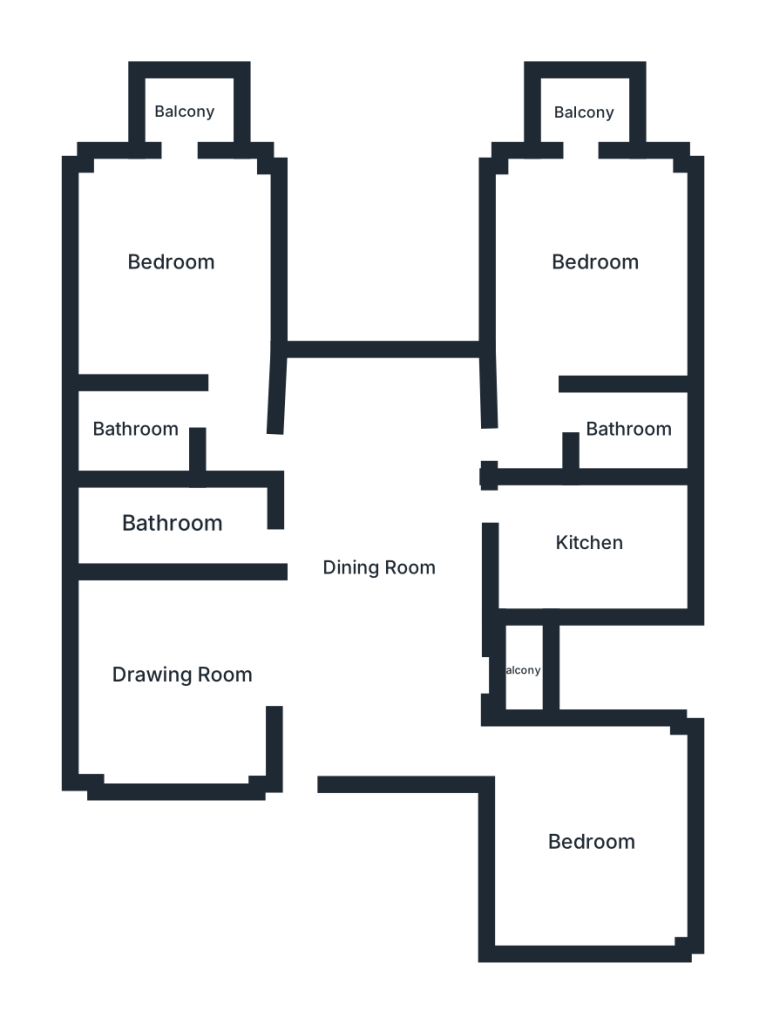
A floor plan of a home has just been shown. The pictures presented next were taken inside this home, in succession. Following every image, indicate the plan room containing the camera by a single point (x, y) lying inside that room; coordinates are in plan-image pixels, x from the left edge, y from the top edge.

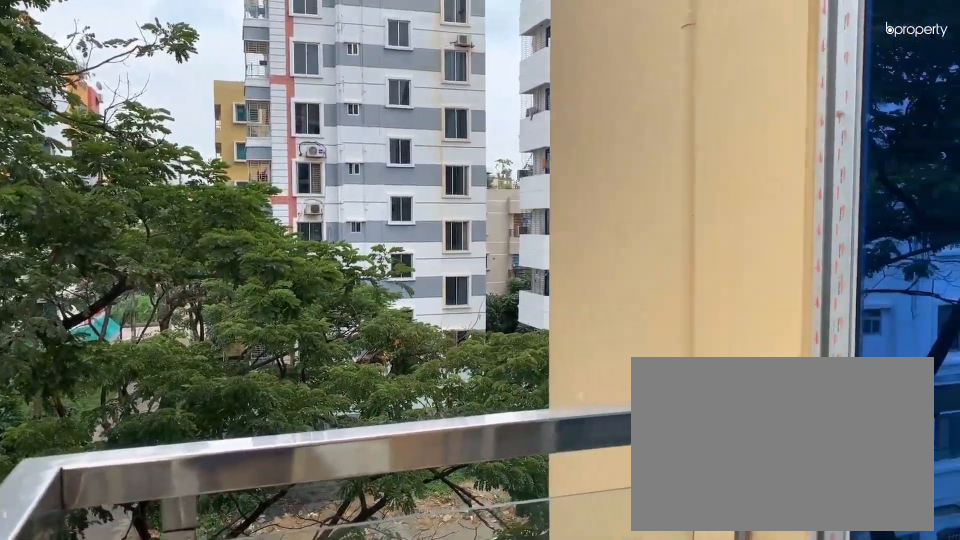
(584, 110)
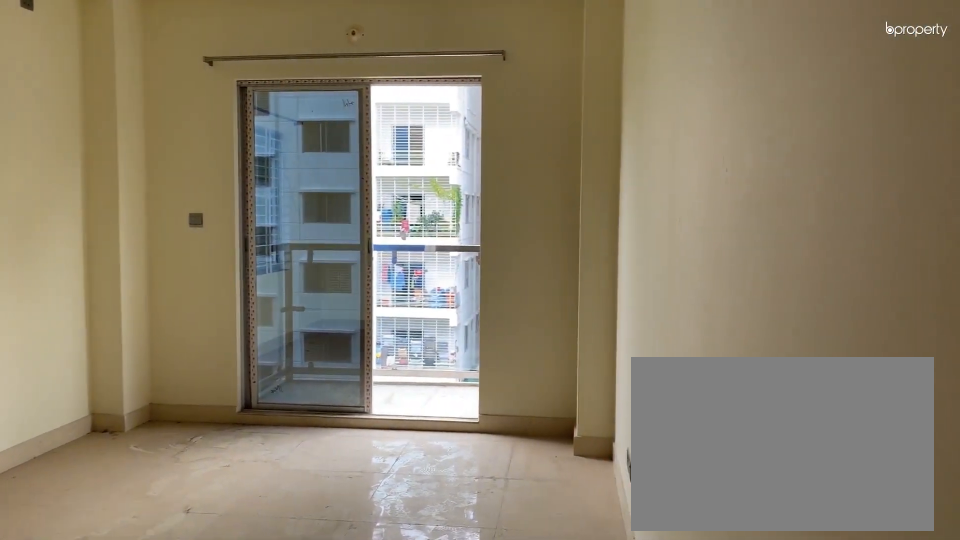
(173, 263)
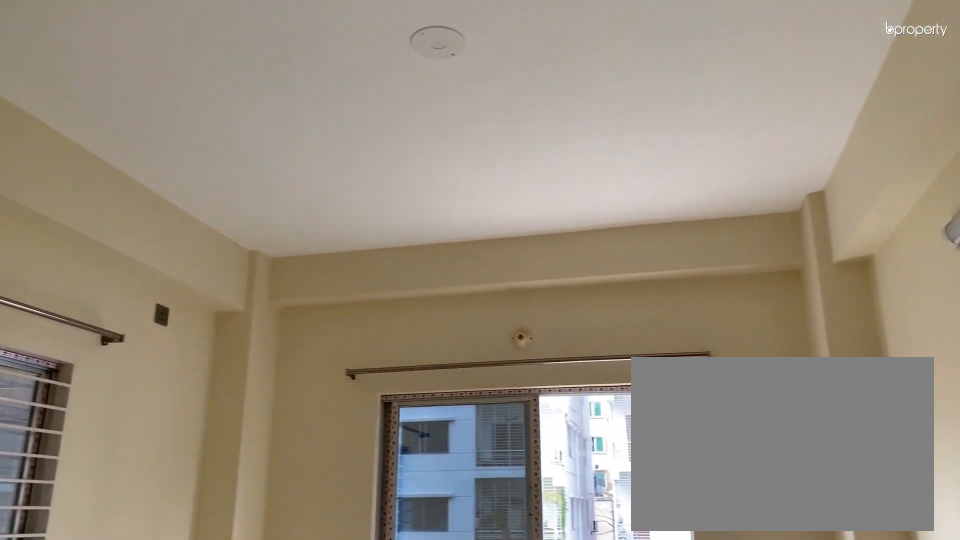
(173, 263)
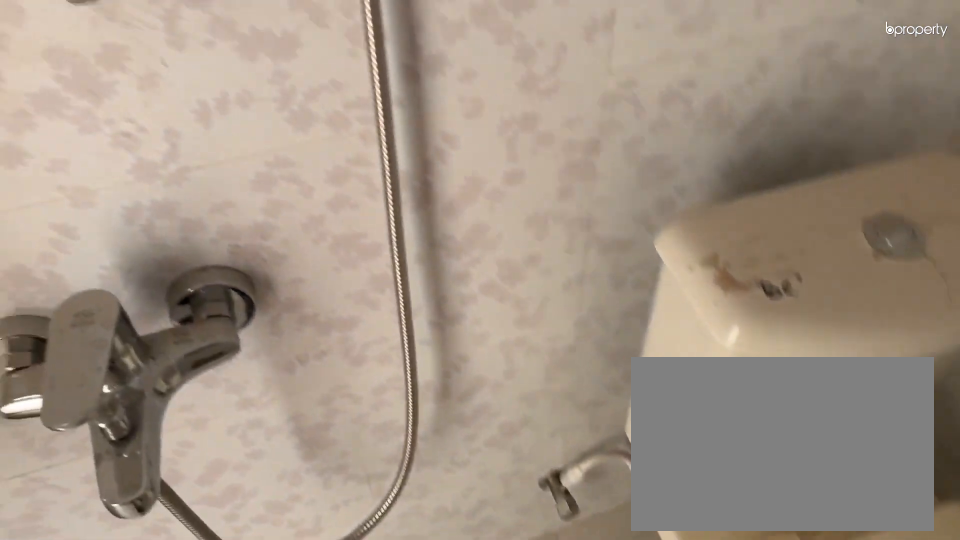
(136, 422)
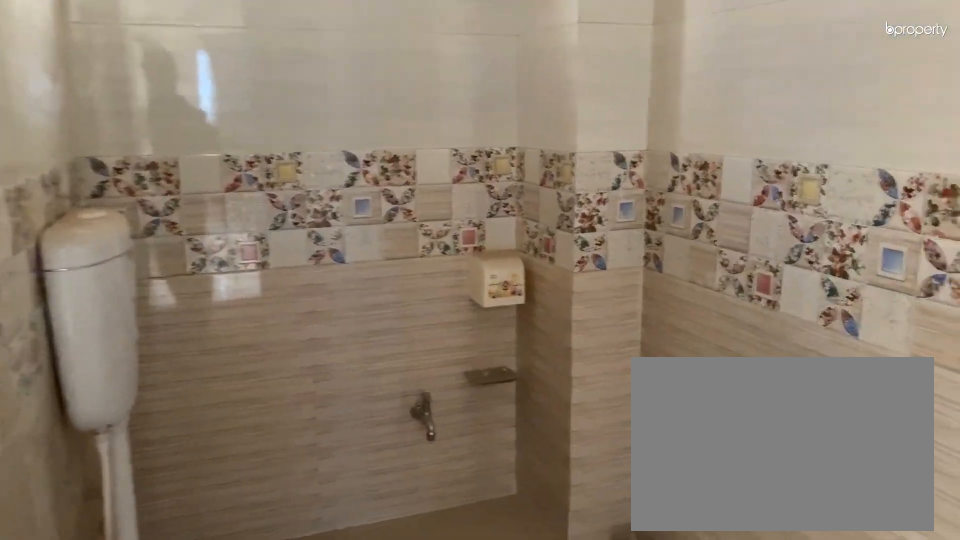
(174, 524)
